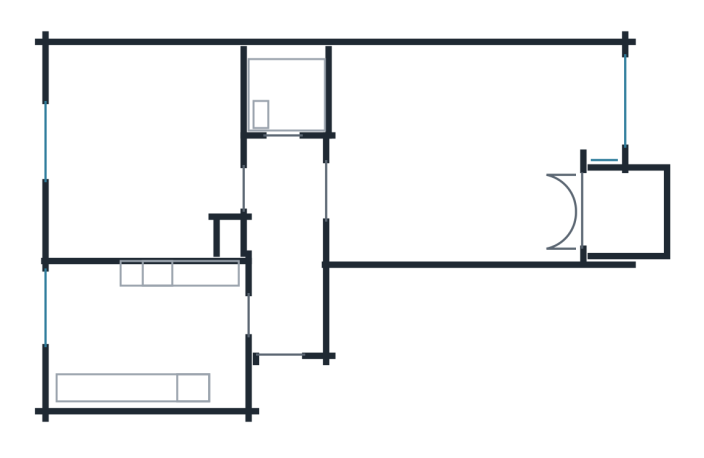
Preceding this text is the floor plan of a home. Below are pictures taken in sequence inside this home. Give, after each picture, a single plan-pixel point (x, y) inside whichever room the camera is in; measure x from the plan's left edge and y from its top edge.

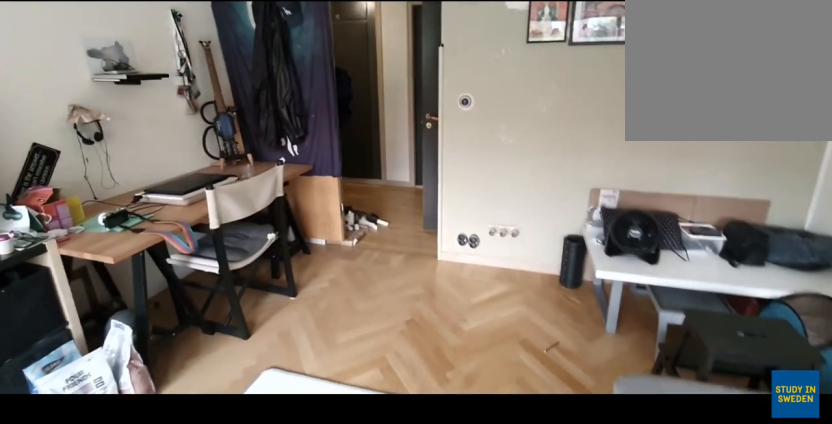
(477, 152)
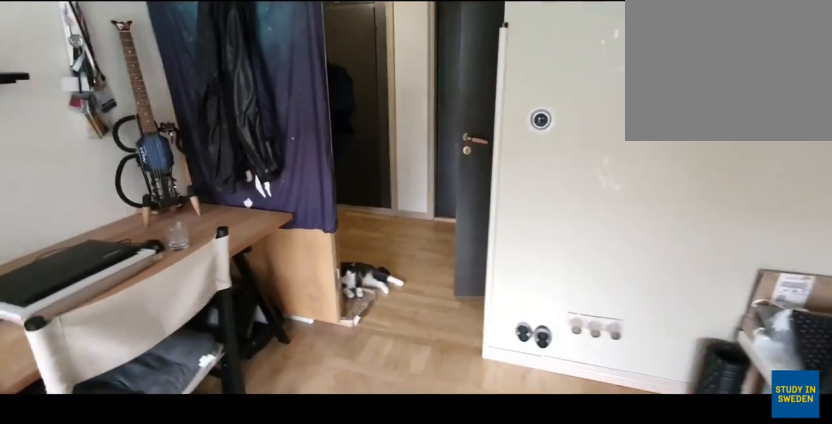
(477, 152)
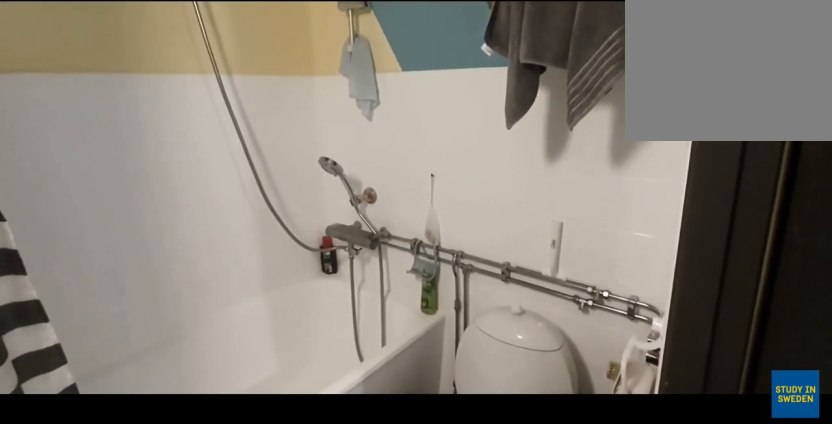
(286, 96)
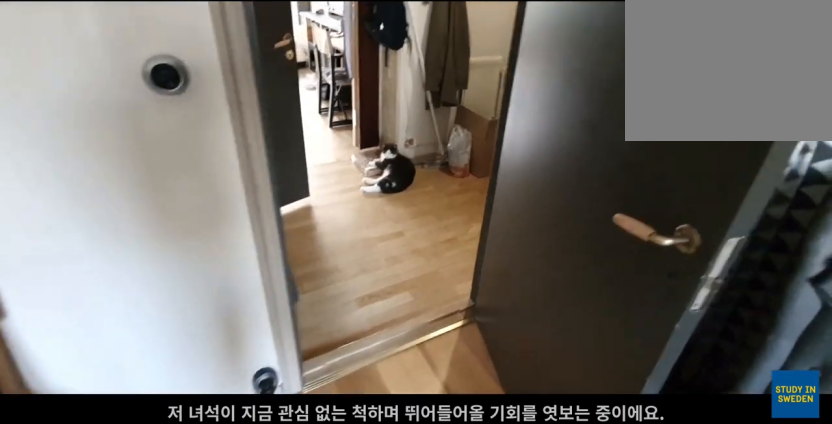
(145, 140)
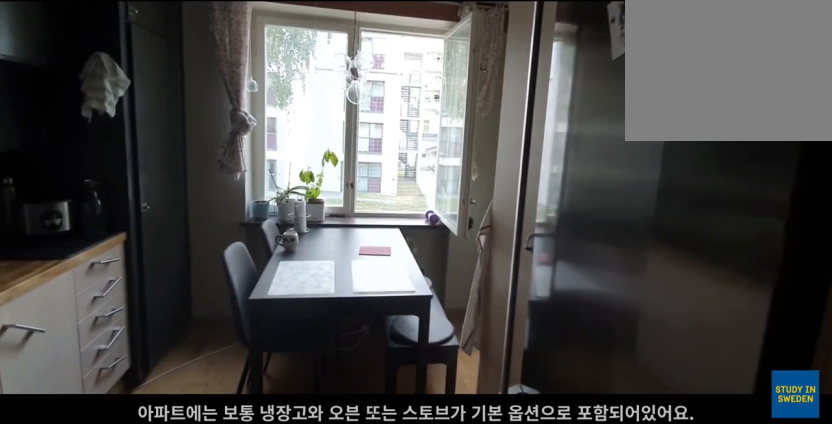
(148, 336)
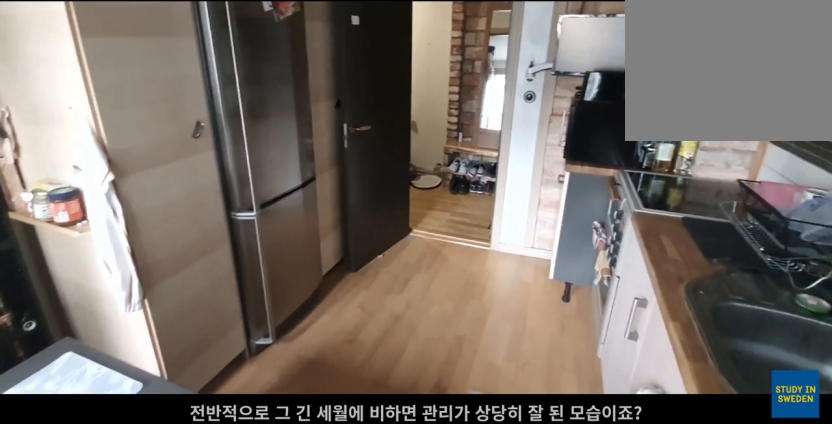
(148, 336)
